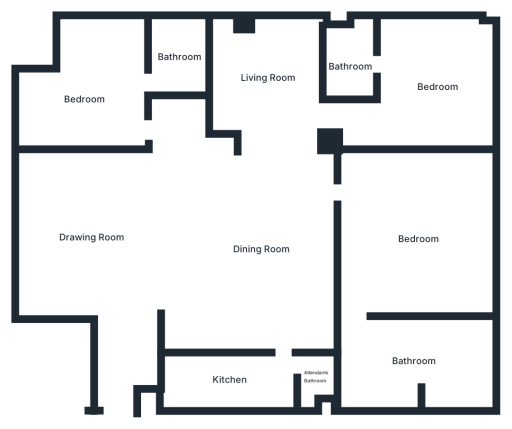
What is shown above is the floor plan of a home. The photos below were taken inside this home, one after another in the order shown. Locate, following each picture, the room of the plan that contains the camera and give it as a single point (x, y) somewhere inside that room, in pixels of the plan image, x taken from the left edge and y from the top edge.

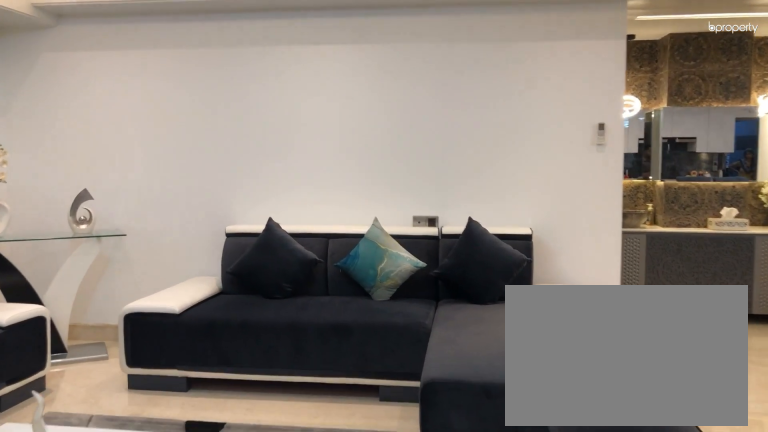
(90, 237)
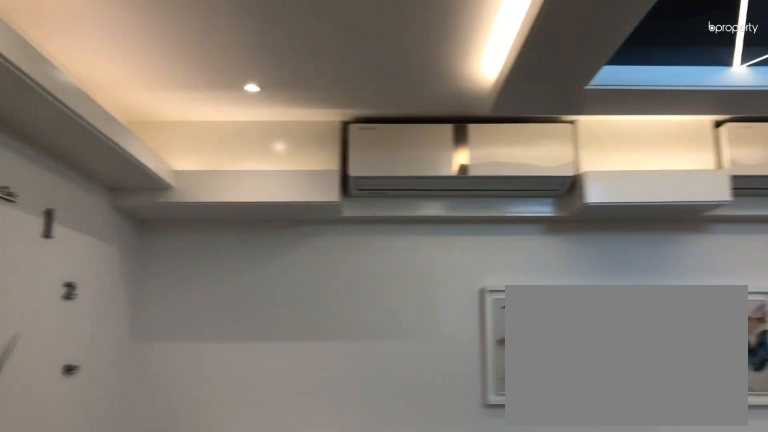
(90, 237)
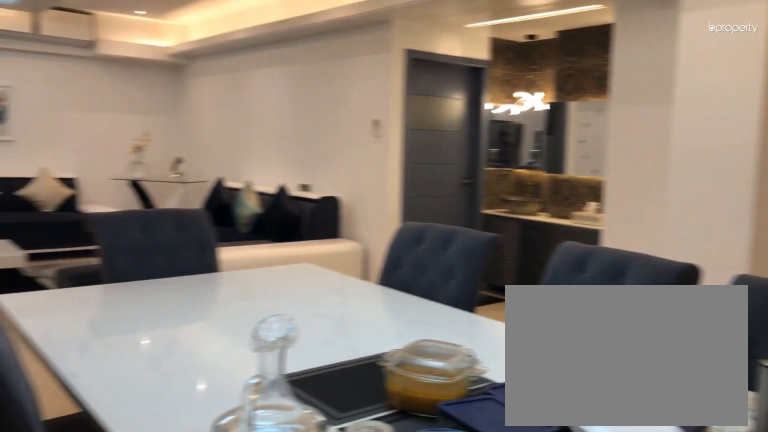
(261, 250)
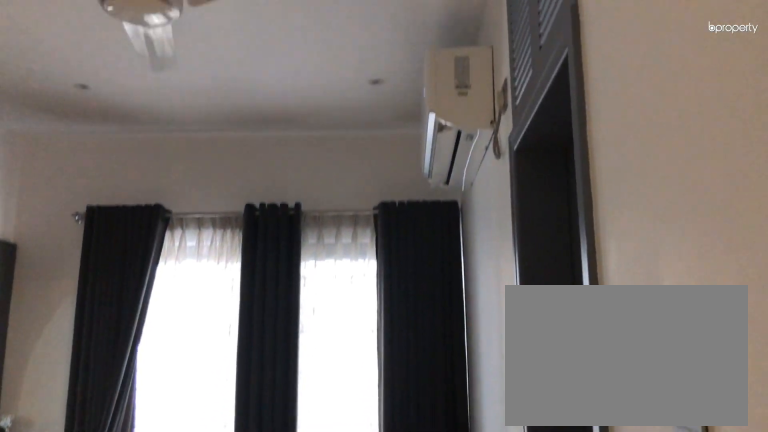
(87, 99)
